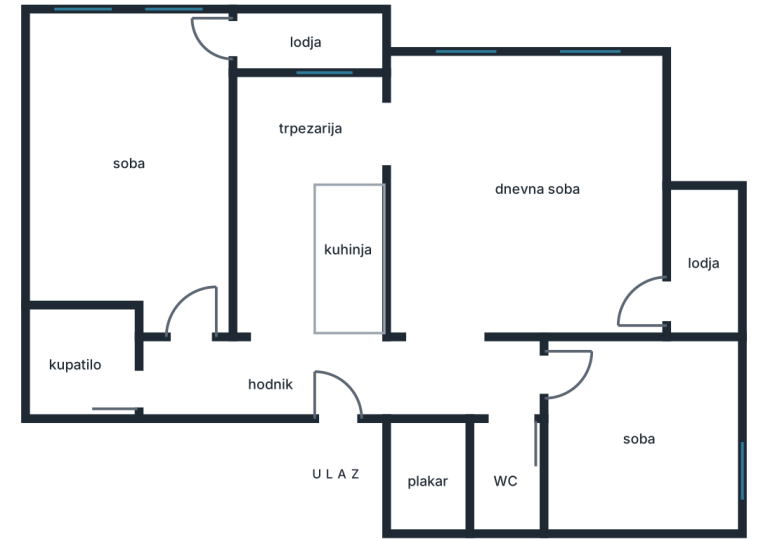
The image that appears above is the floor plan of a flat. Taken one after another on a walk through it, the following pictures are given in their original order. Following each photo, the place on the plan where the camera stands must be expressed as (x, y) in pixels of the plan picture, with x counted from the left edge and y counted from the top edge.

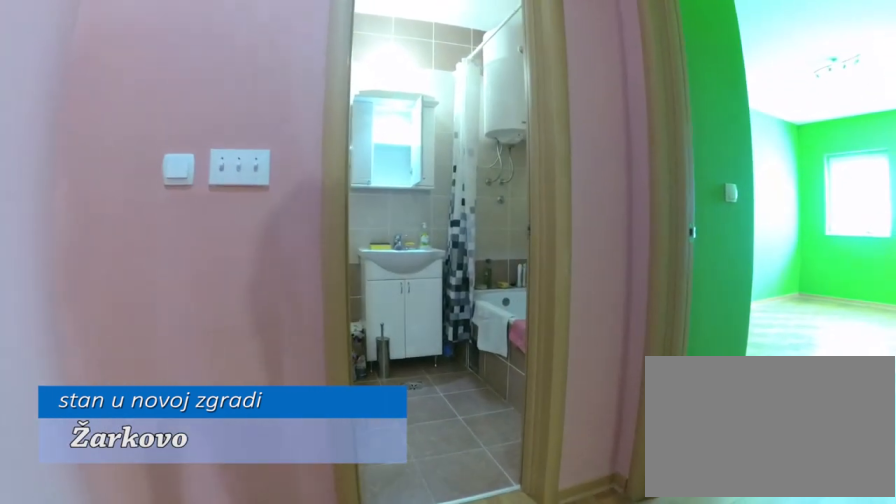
(246, 381)
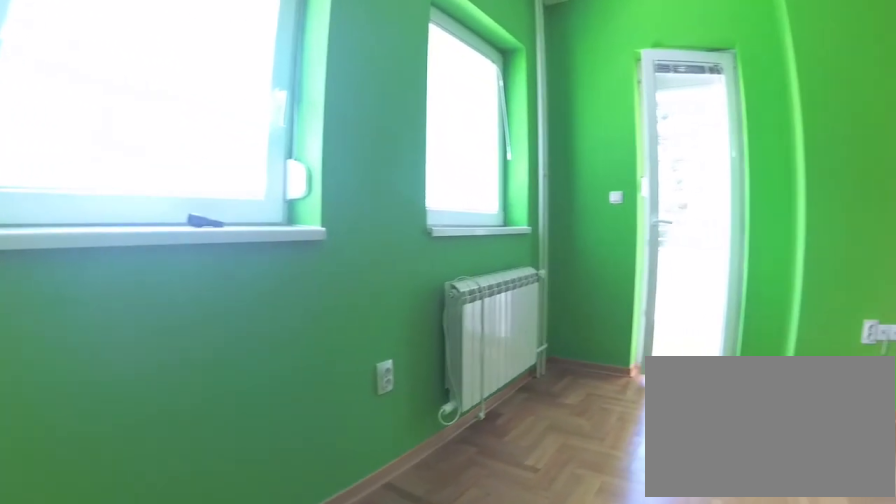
(72, 85)
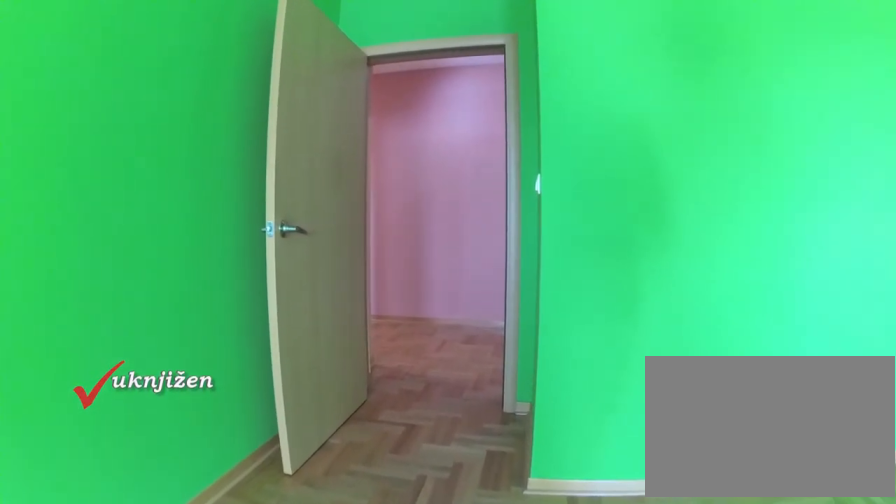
(155, 215)
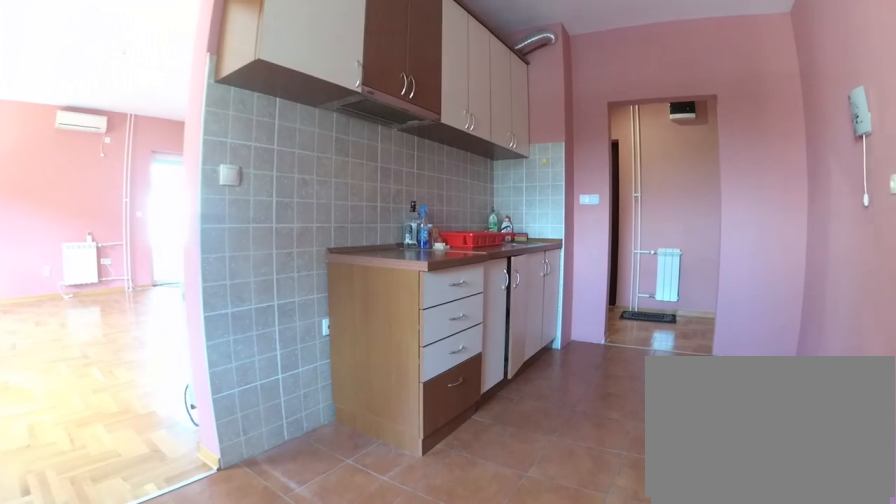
(269, 133)
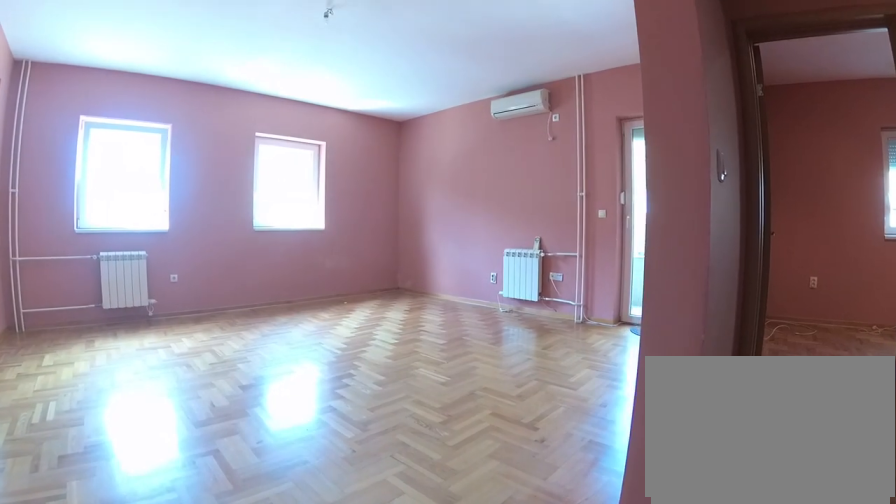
(422, 379)
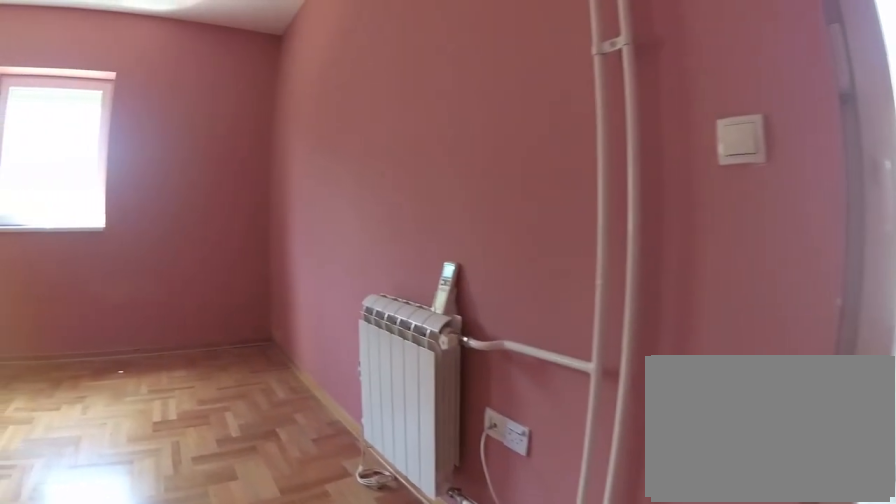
(632, 305)
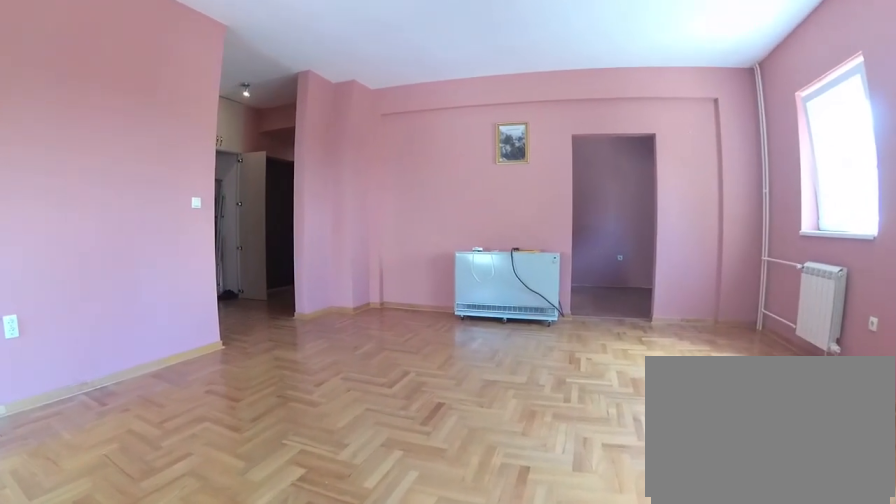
(603, 164)
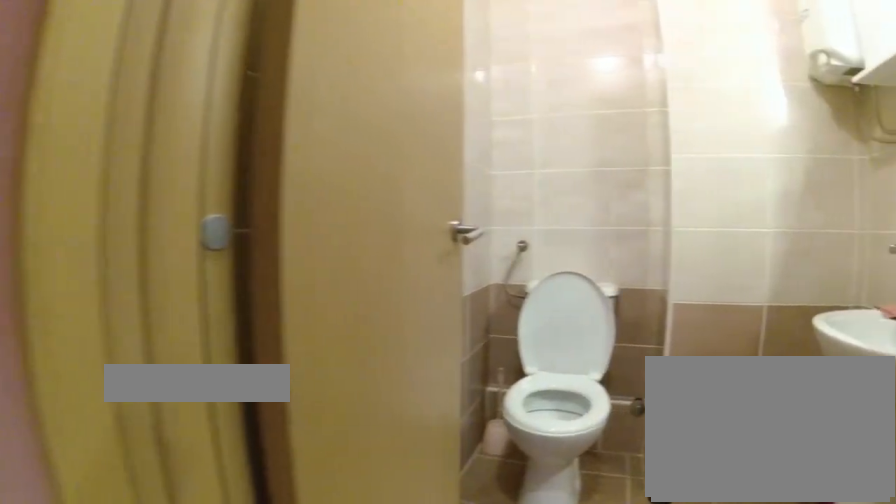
(476, 386)
